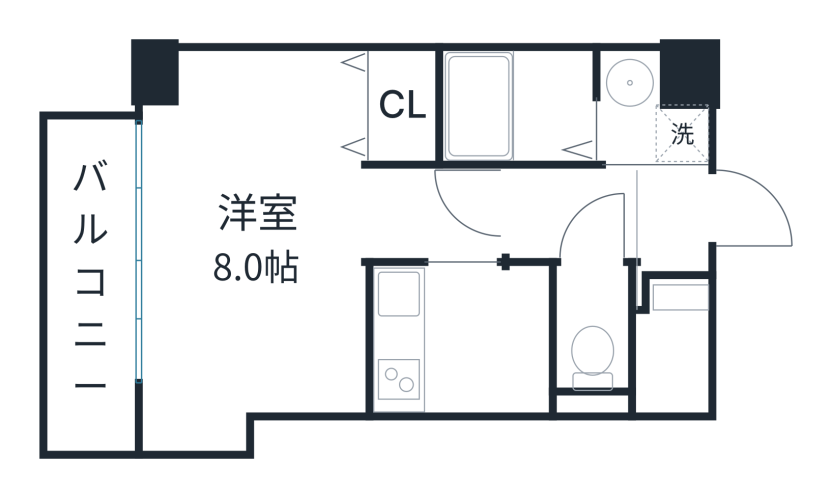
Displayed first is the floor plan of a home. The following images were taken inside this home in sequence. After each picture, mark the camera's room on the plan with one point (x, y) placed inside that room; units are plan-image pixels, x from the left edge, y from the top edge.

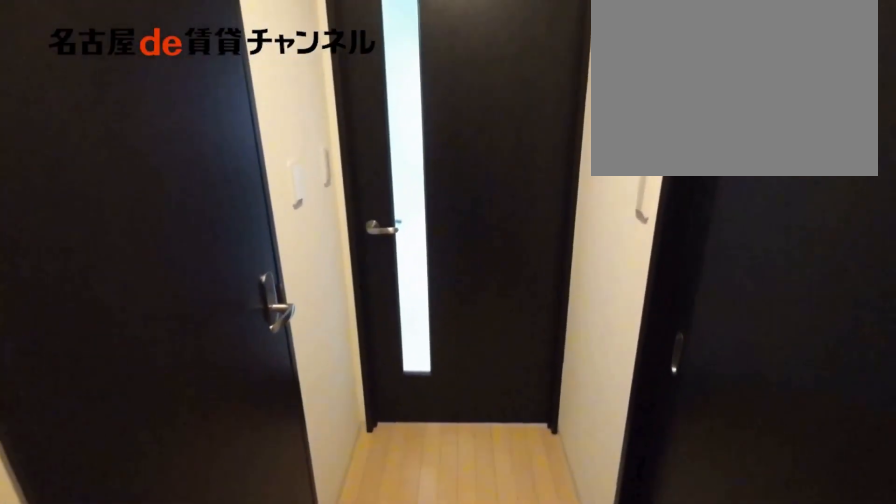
(573, 214)
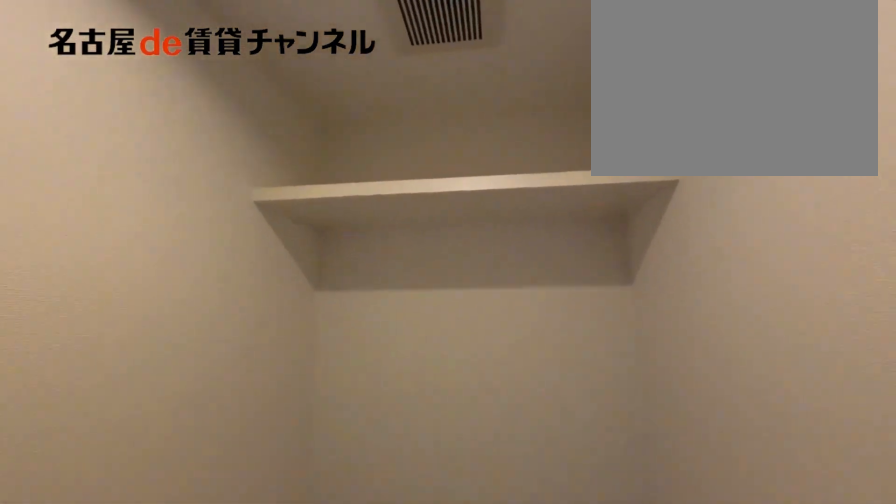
(592, 329)
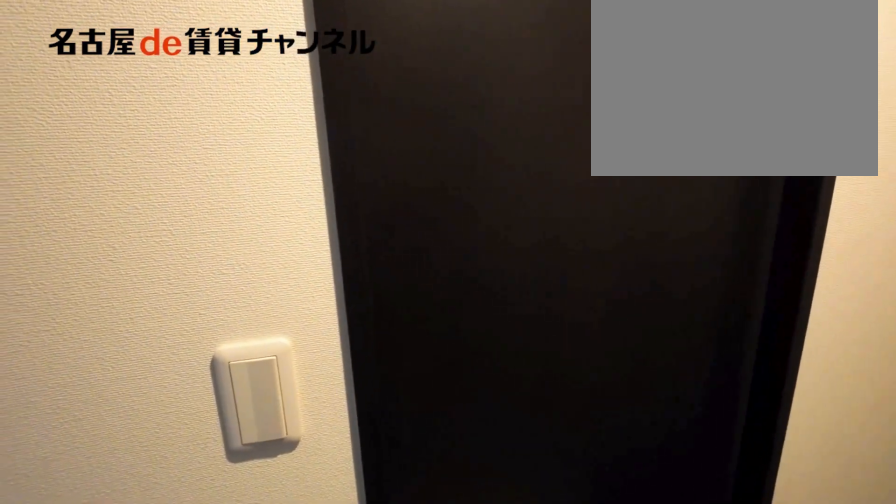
(573, 214)
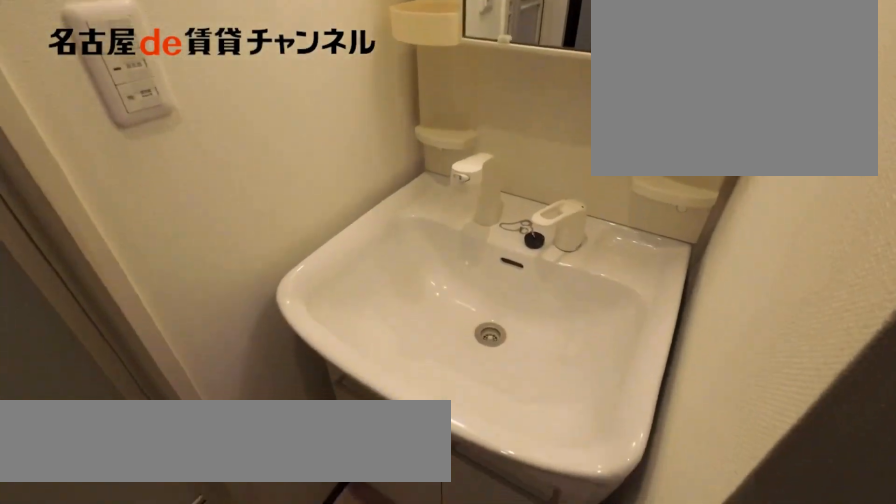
(647, 113)
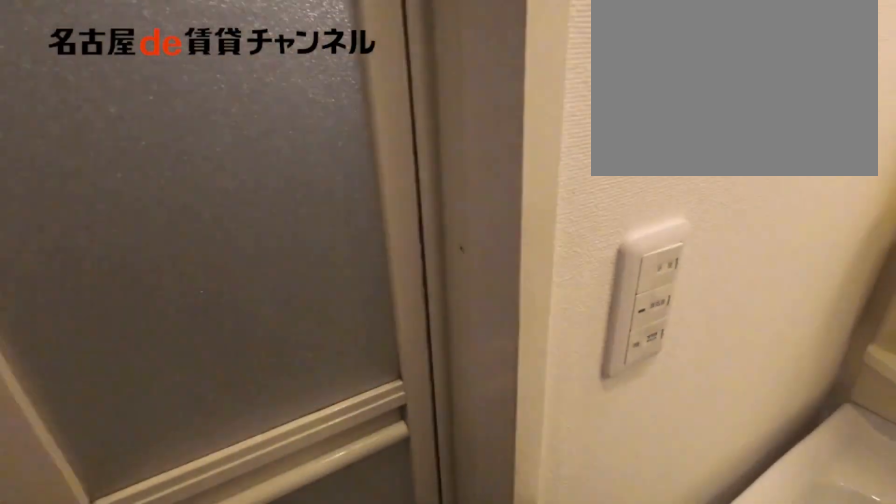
(647, 113)
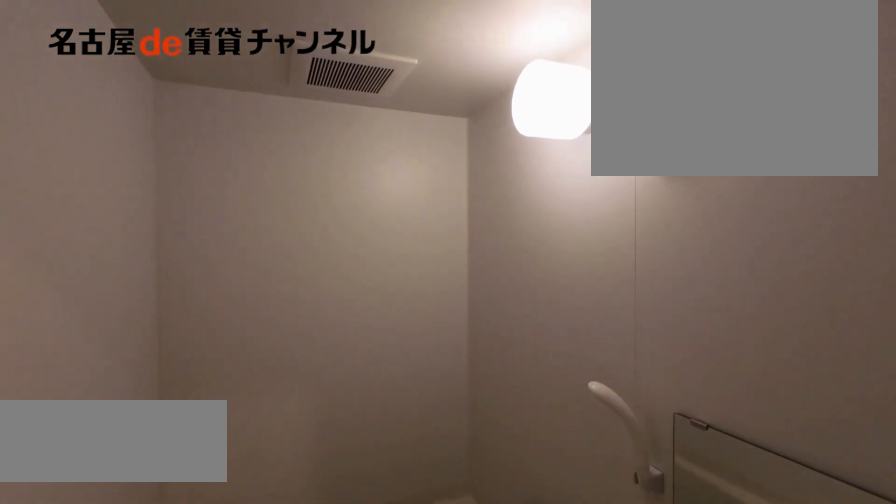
(518, 106)
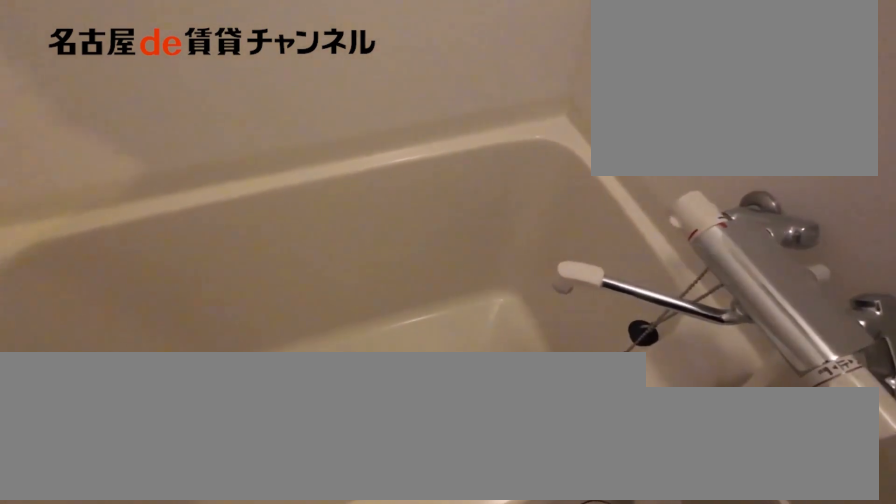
(518, 106)
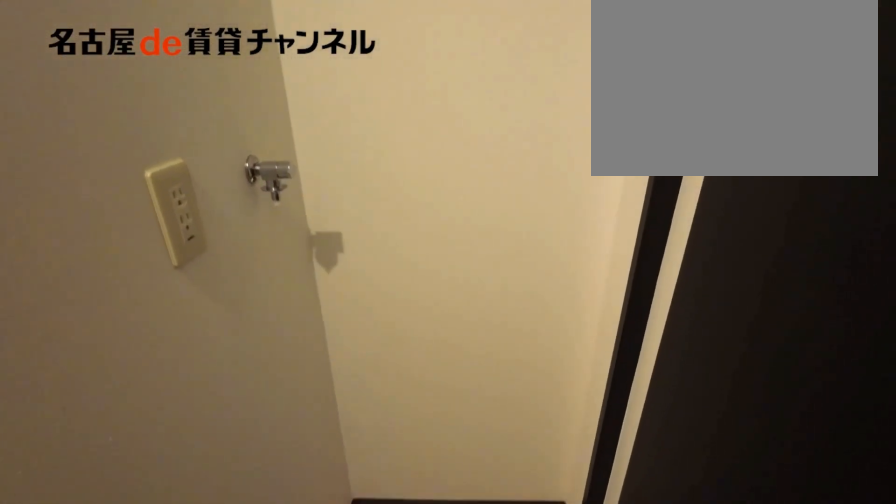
(647, 113)
